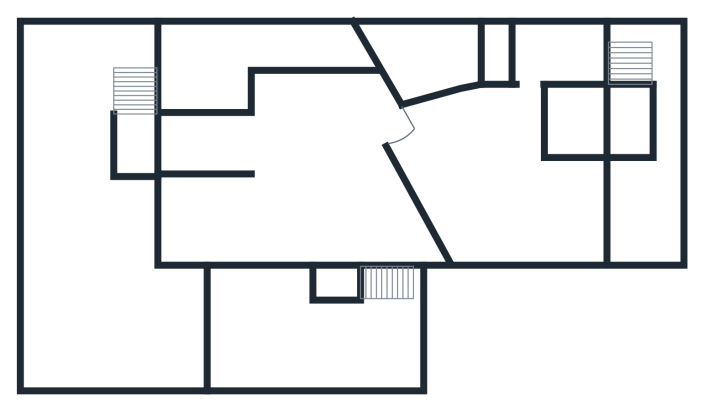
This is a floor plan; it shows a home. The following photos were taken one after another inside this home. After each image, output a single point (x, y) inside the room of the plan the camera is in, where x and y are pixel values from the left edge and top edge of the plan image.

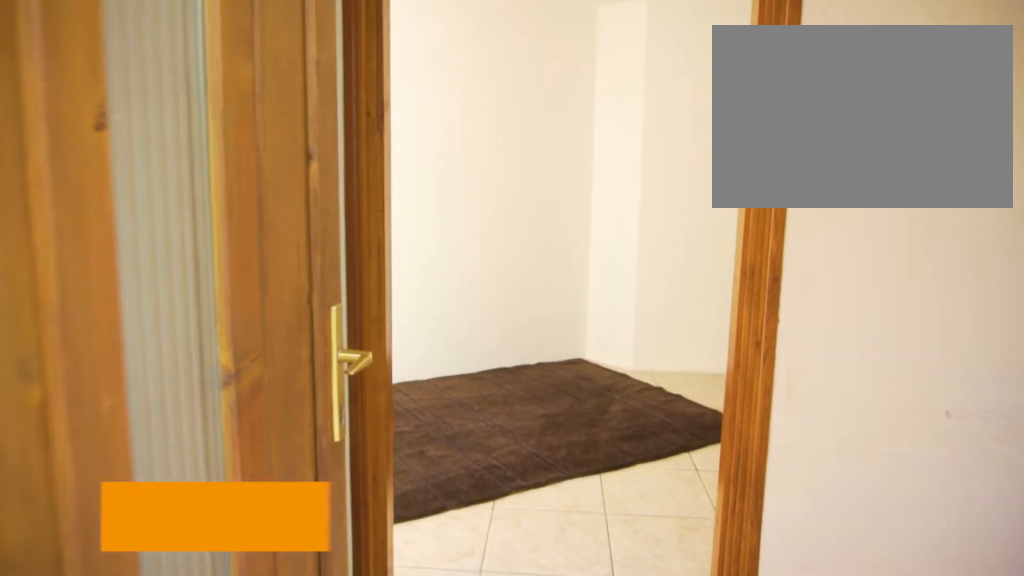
(480, 189)
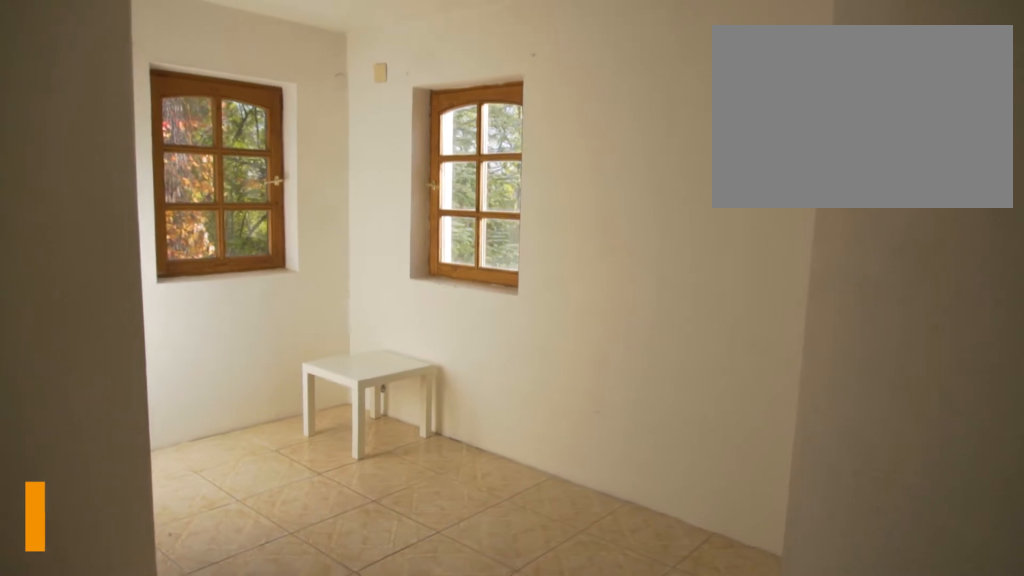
(480, 190)
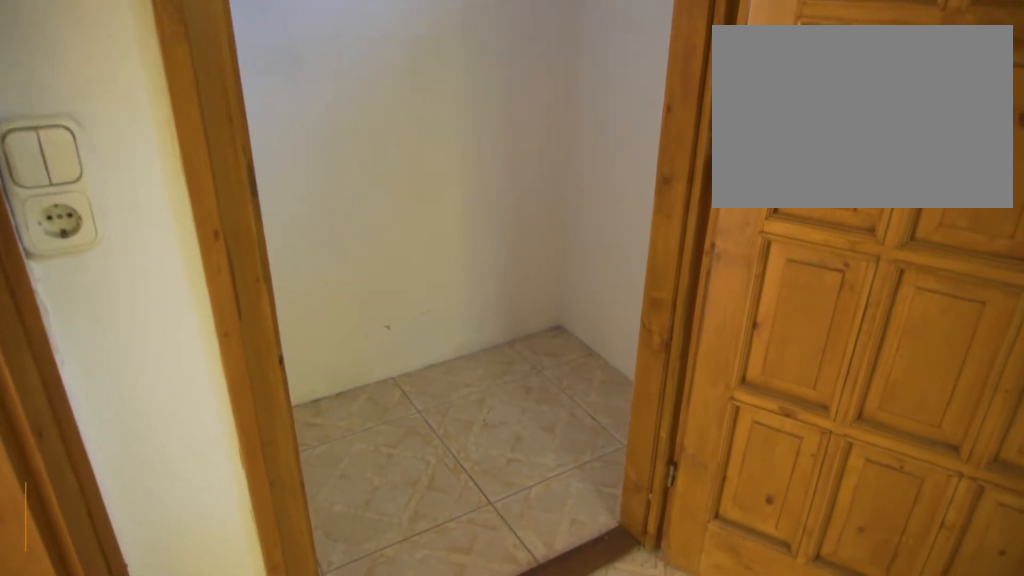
(557, 52)
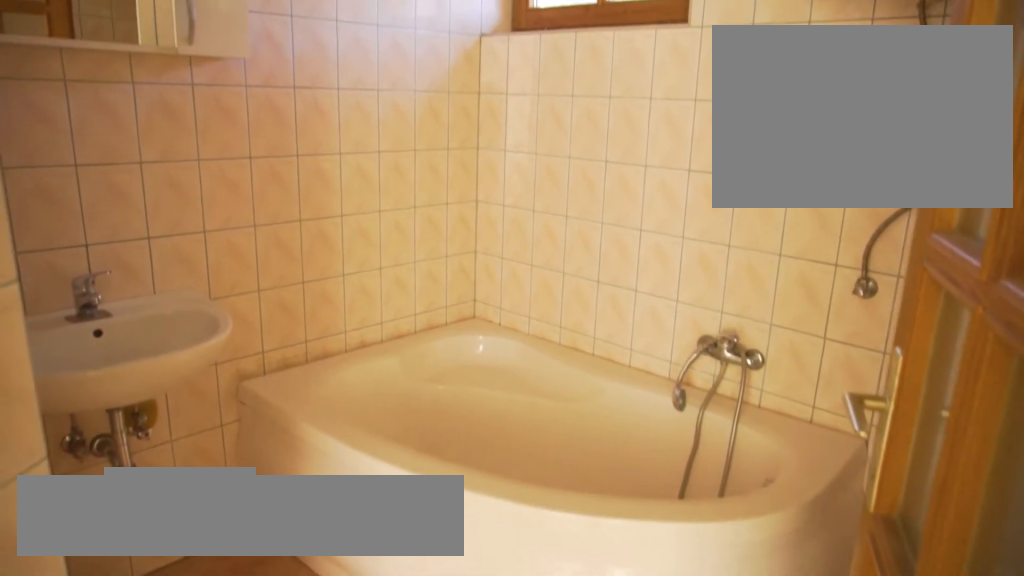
(430, 57)
